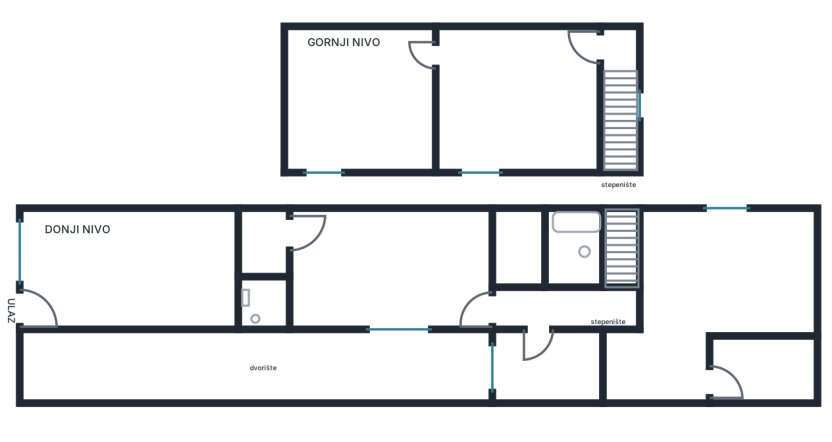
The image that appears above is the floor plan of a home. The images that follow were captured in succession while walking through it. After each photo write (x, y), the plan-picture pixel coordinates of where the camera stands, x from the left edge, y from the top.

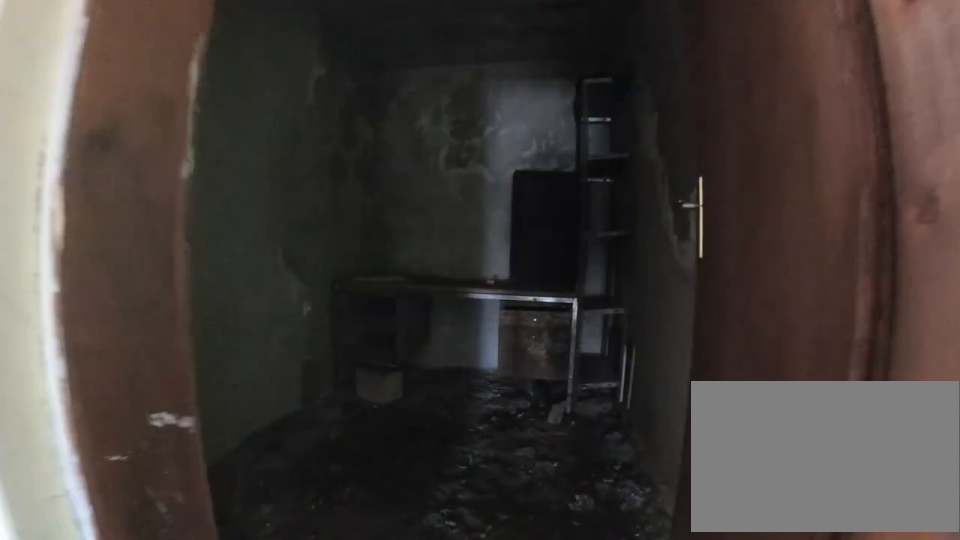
(697, 362)
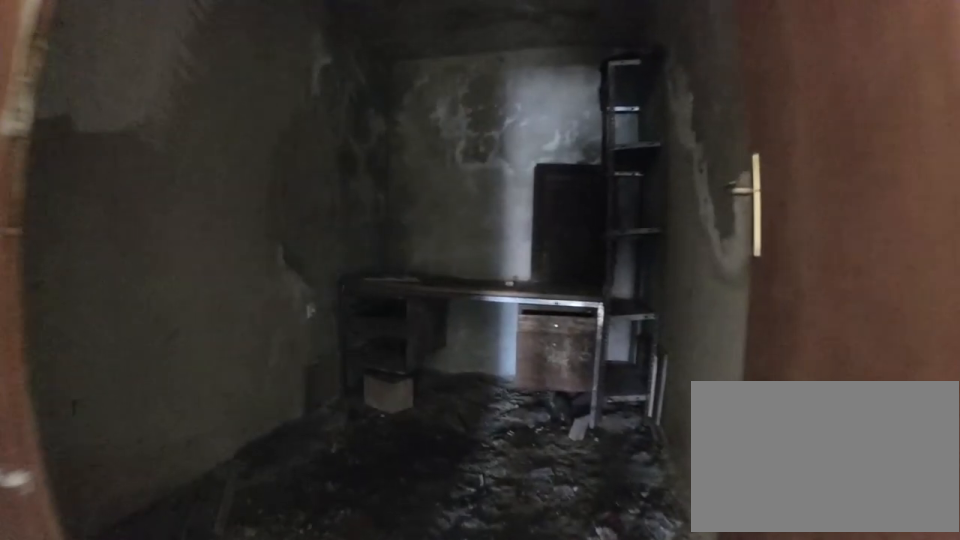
(703, 362)
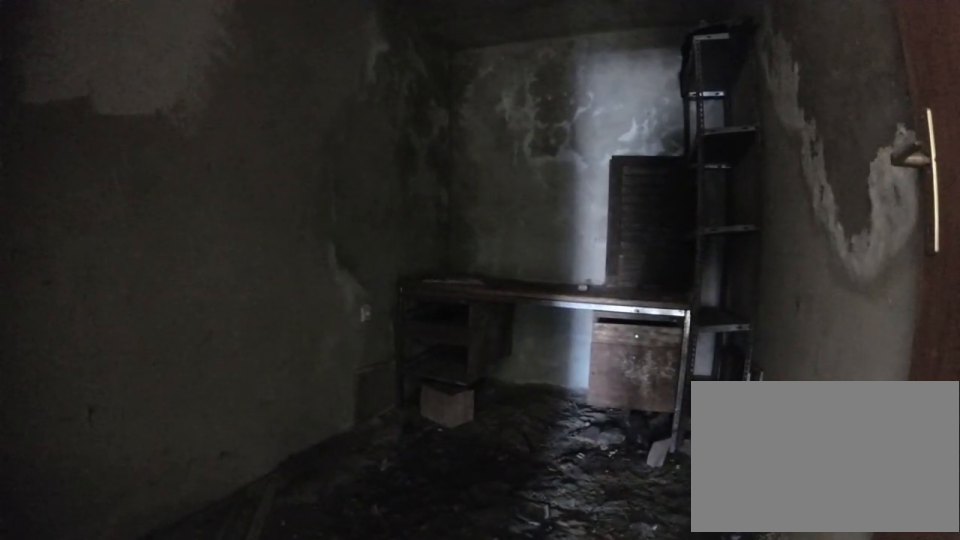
(727, 362)
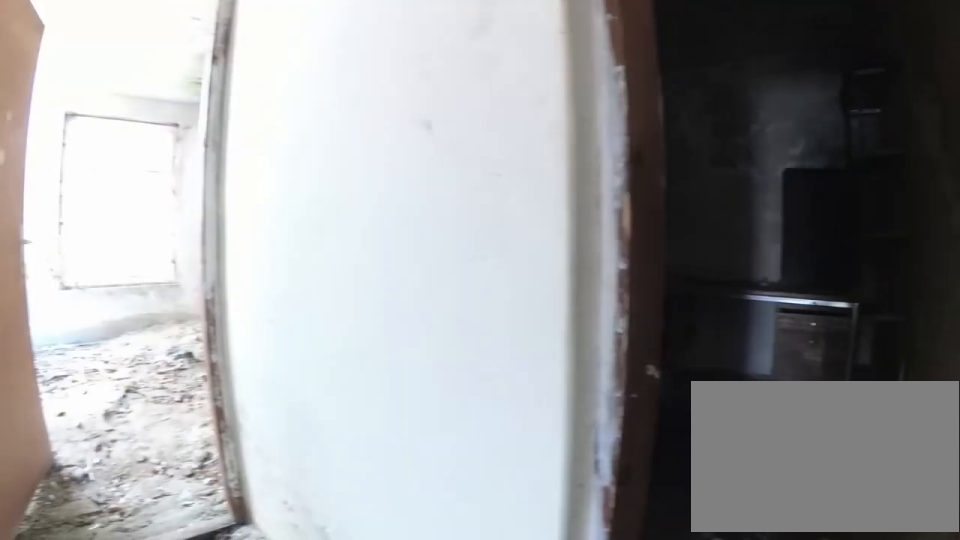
(696, 380)
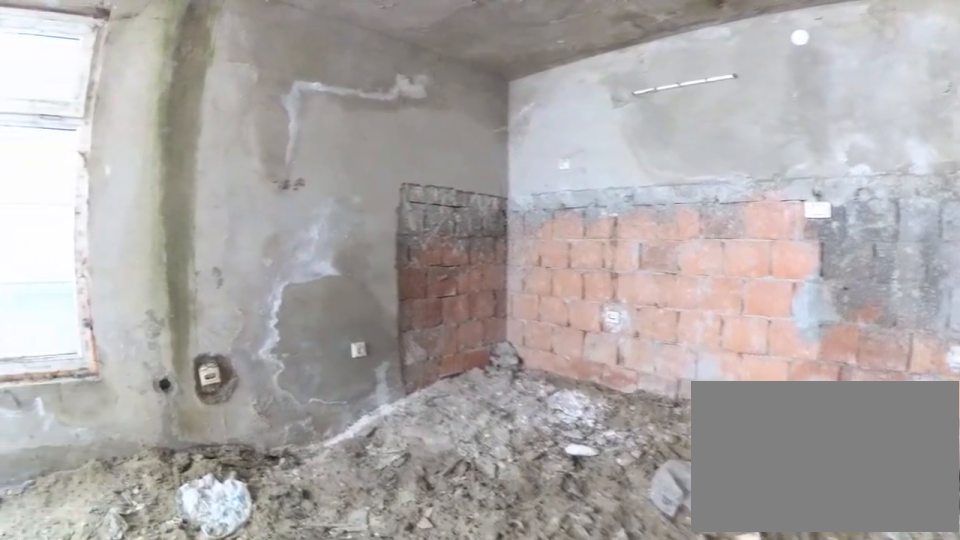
(711, 301)
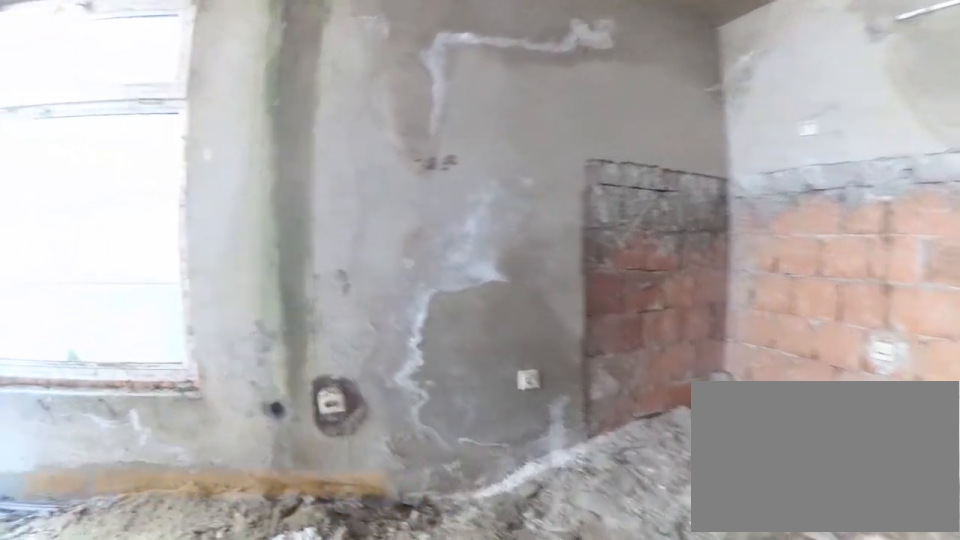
(718, 295)
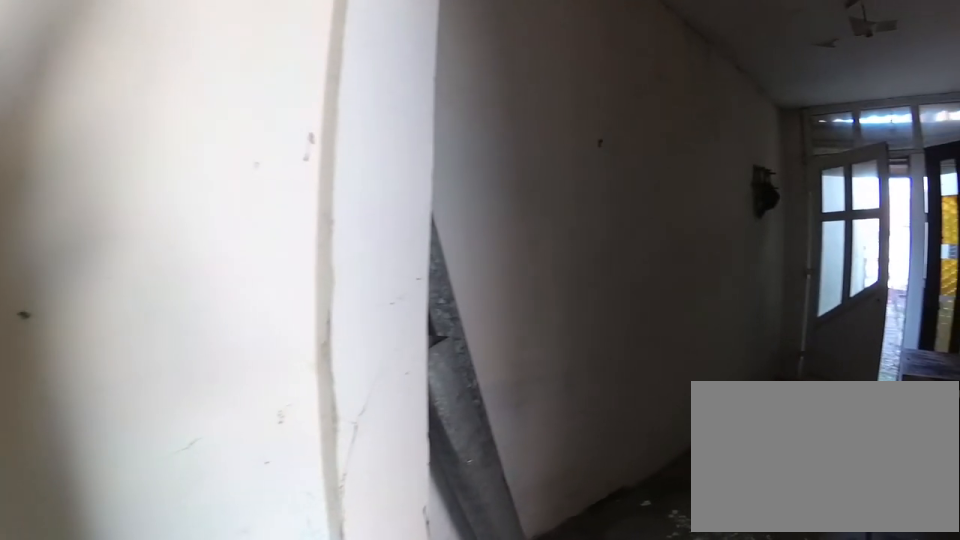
(697, 330)
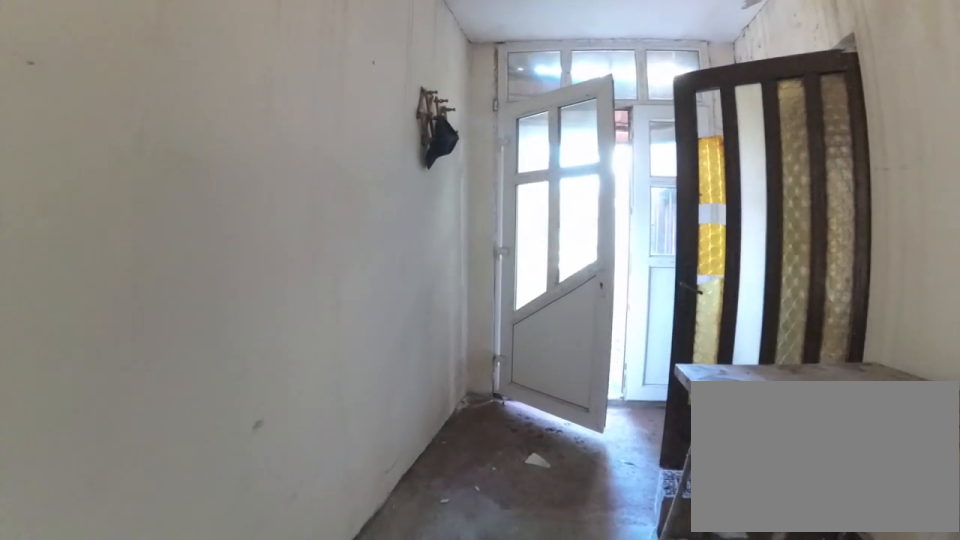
(628, 370)
